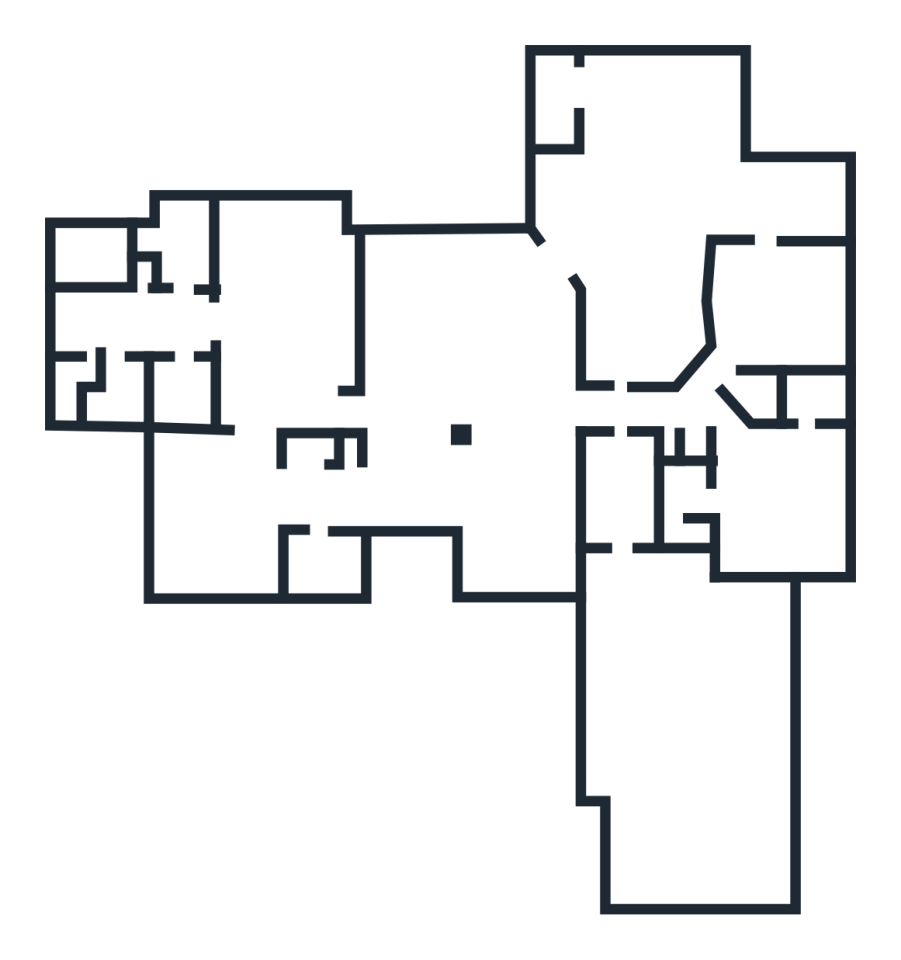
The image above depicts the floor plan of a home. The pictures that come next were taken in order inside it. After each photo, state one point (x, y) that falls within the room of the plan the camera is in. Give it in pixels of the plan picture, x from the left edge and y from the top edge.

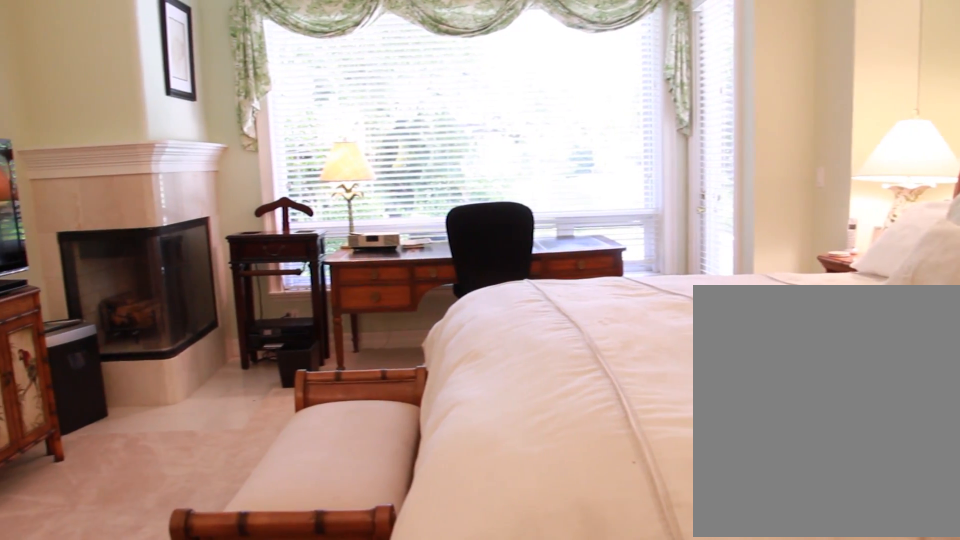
(287, 296)
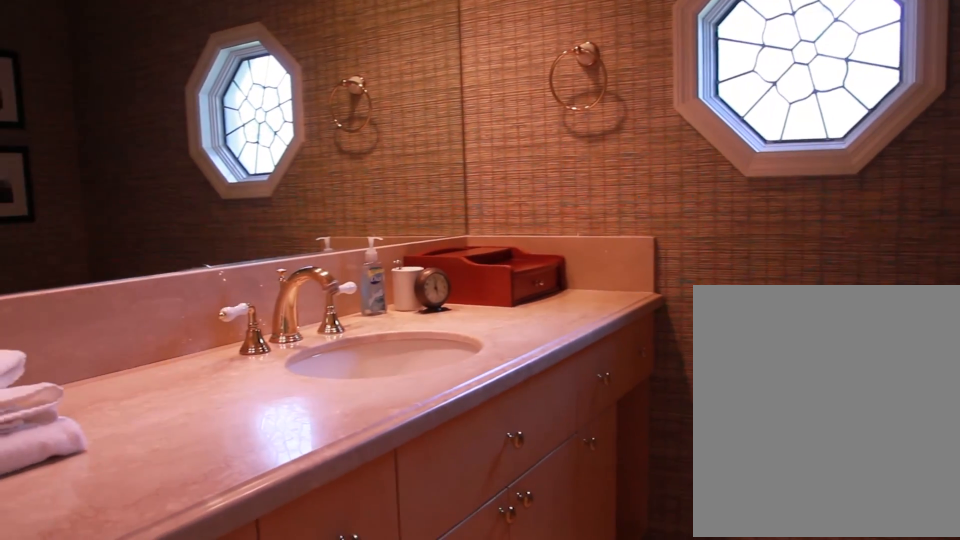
(124, 394)
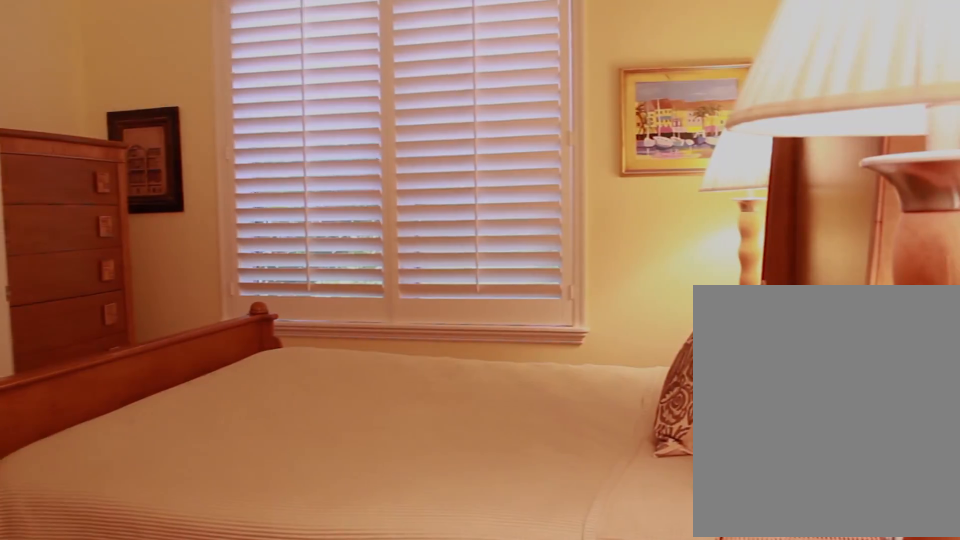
(790, 497)
